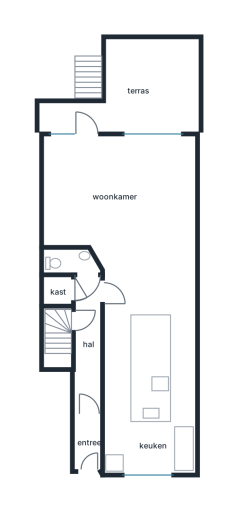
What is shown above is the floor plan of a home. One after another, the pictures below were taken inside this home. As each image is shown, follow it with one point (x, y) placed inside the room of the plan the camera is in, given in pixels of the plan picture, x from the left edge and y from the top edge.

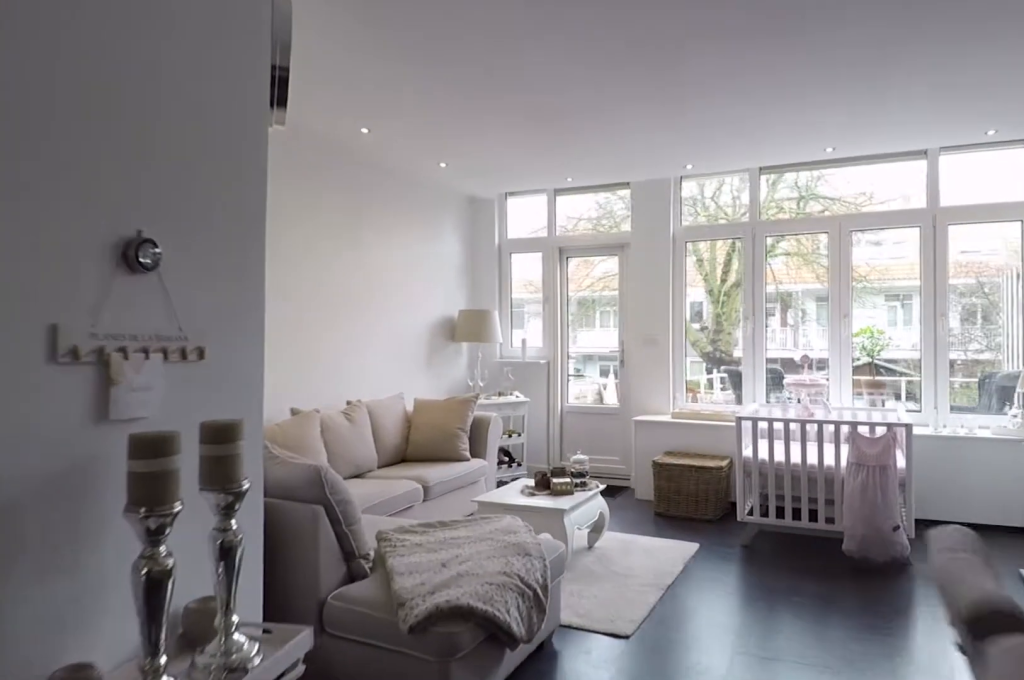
(149, 370)
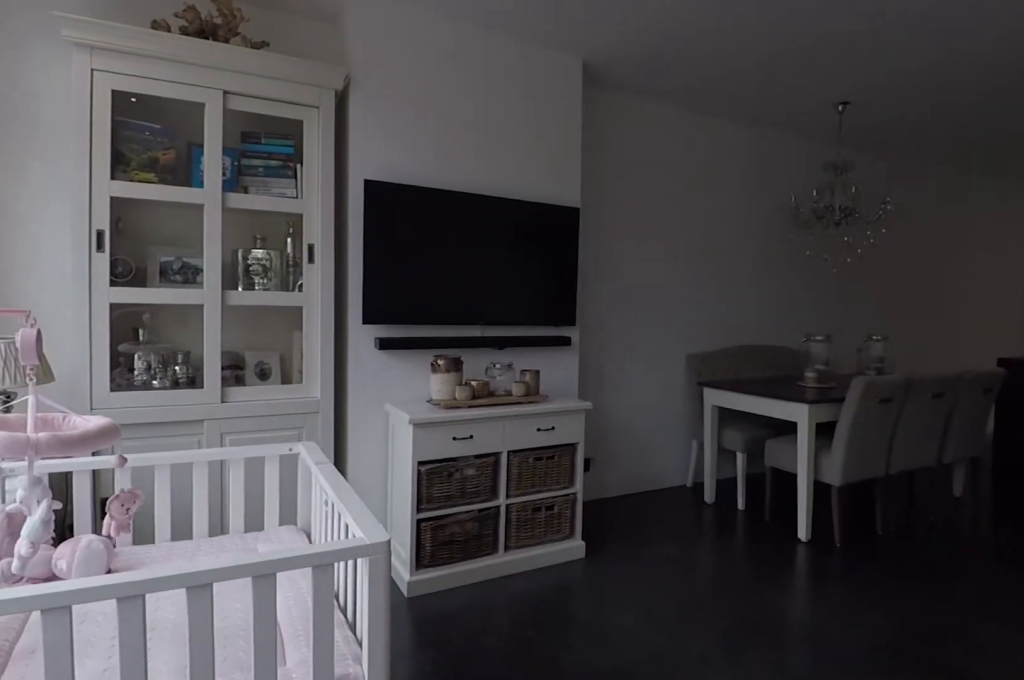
(82, 194)
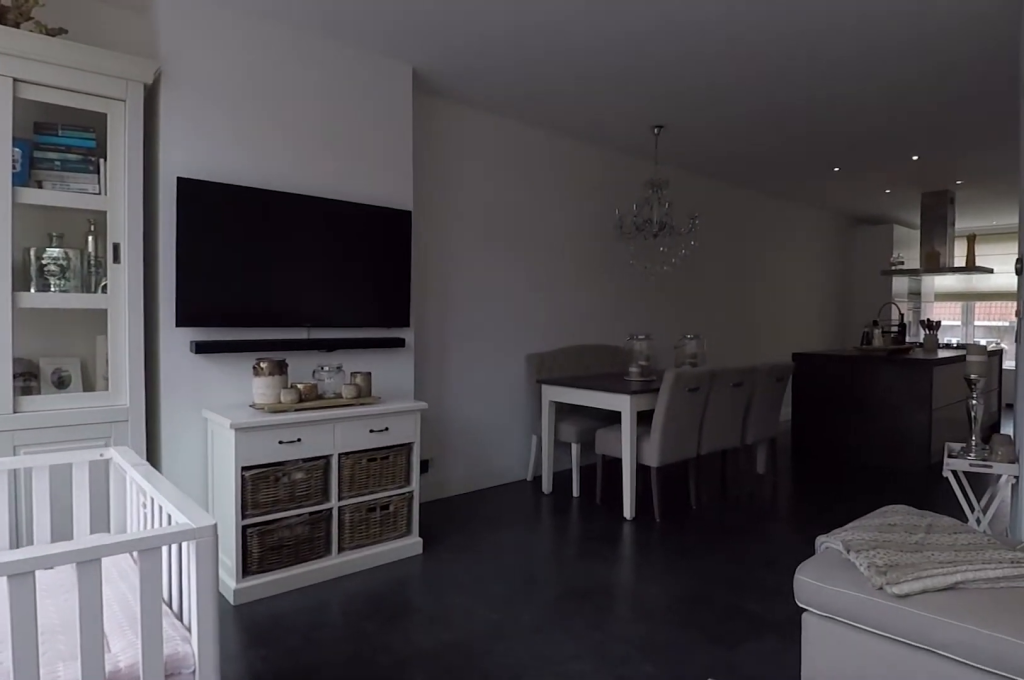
(82, 194)
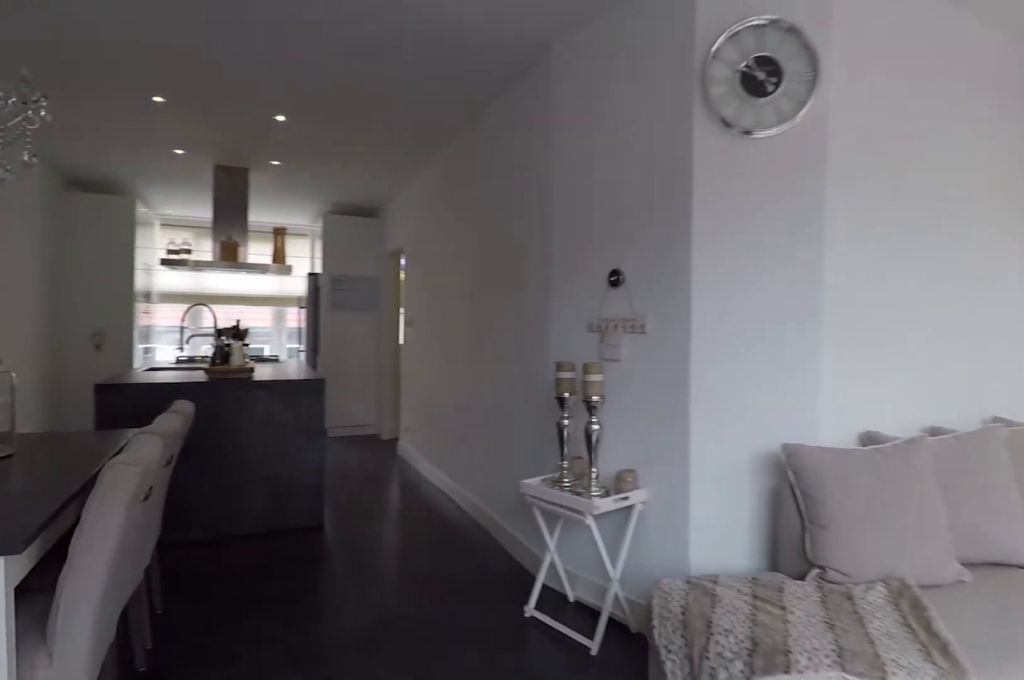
(82, 194)
